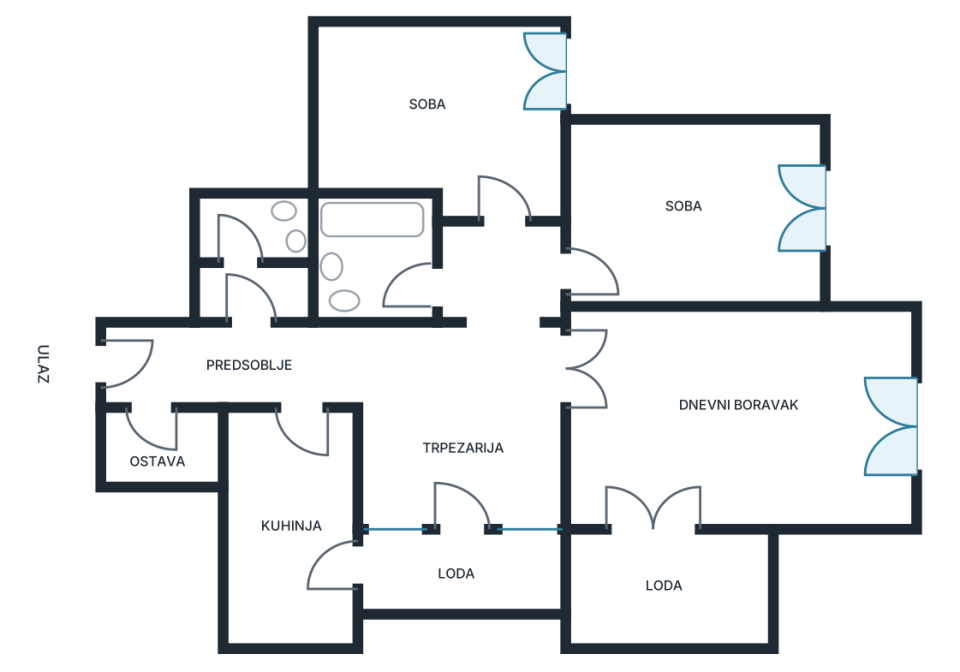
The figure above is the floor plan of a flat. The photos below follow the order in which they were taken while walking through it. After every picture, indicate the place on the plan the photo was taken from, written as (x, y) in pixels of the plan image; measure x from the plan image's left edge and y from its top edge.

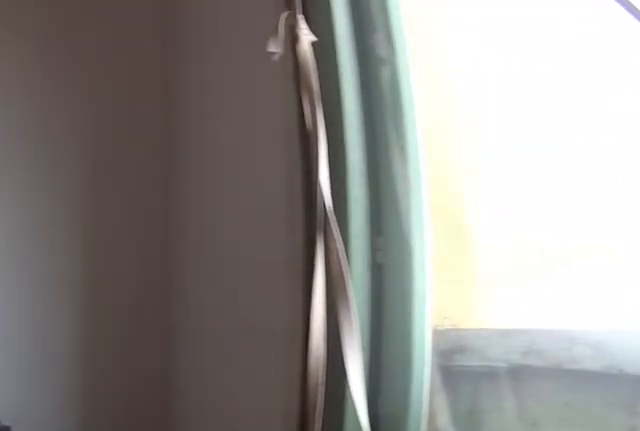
(859, 452)
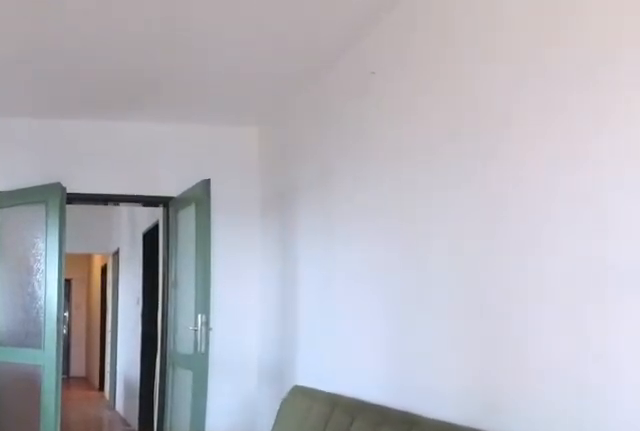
(818, 427)
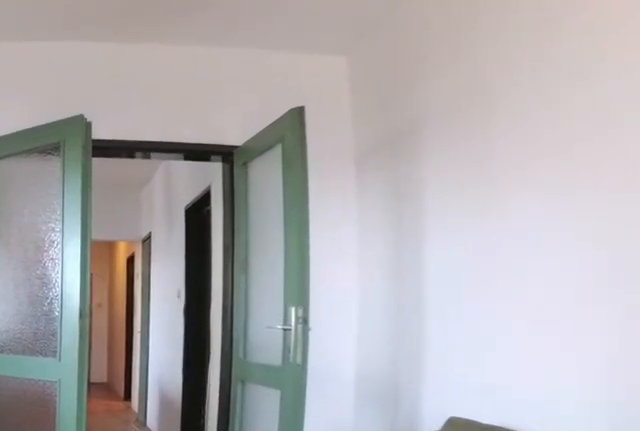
(744, 427)
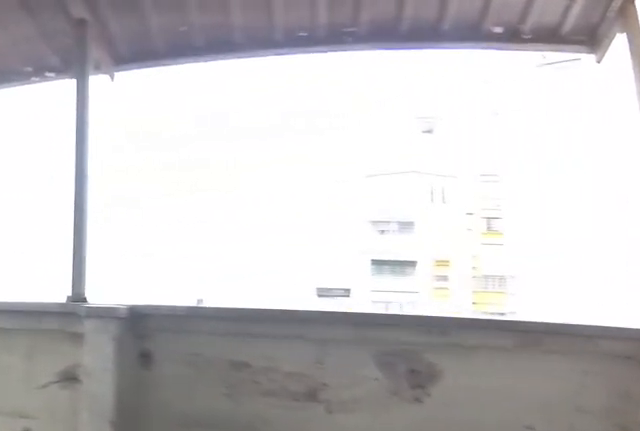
(655, 519)
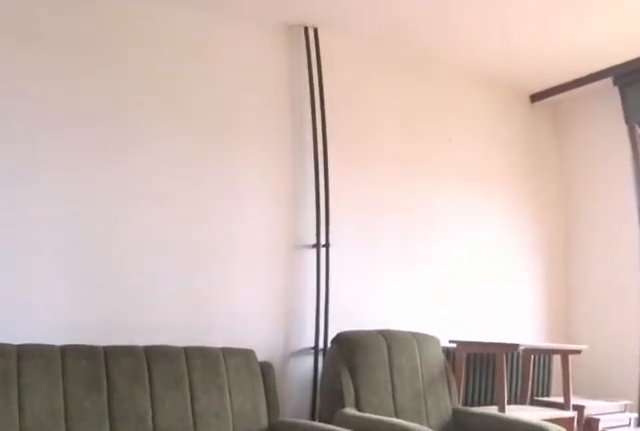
(681, 480)
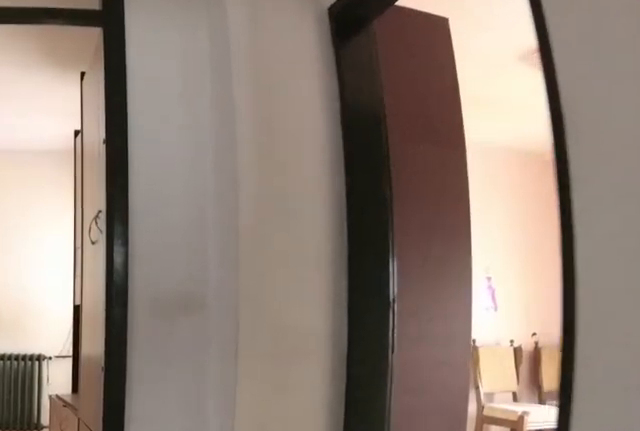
(504, 372)
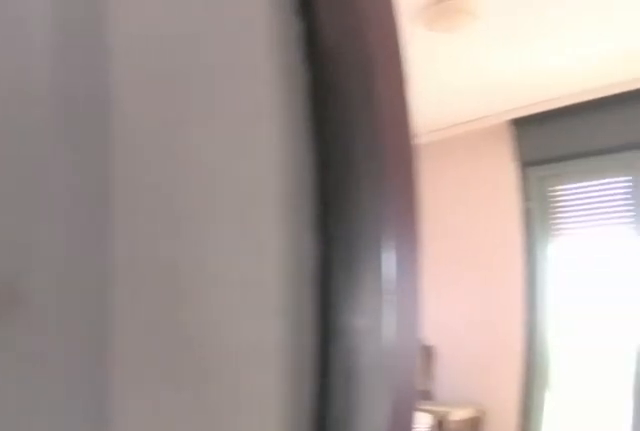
(502, 297)
